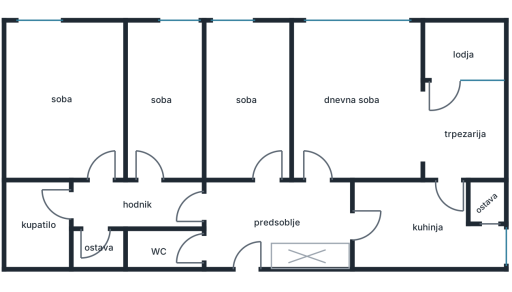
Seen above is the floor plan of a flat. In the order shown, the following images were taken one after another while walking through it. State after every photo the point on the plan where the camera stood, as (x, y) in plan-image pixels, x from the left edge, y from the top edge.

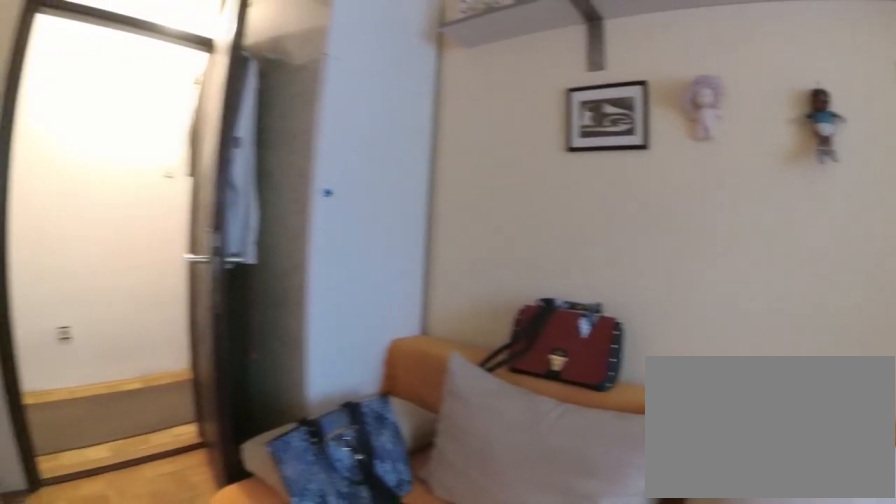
(171, 74)
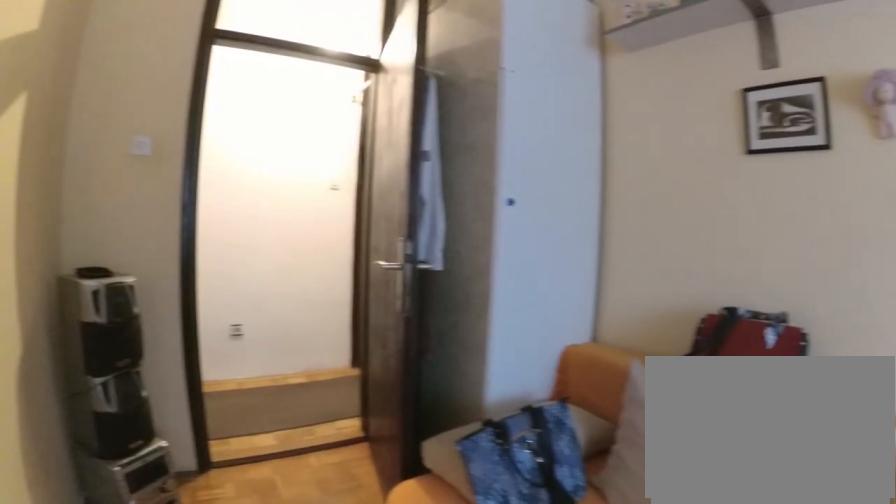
(163, 75)
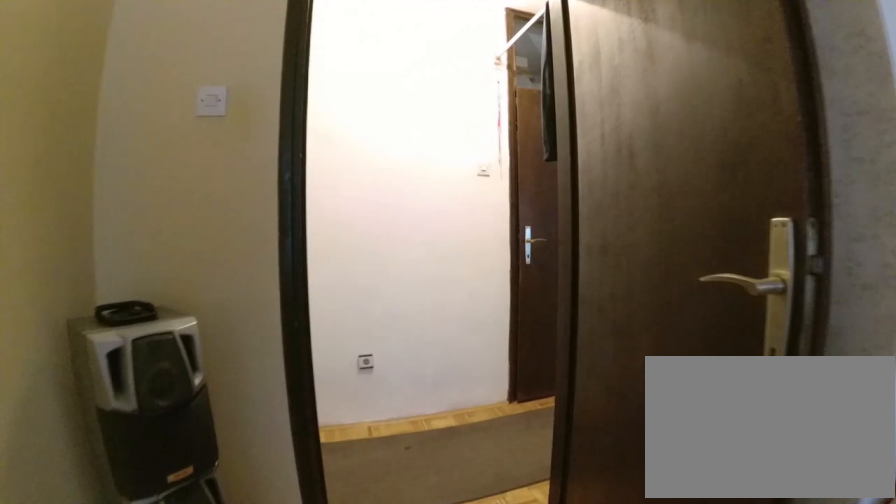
(158, 113)
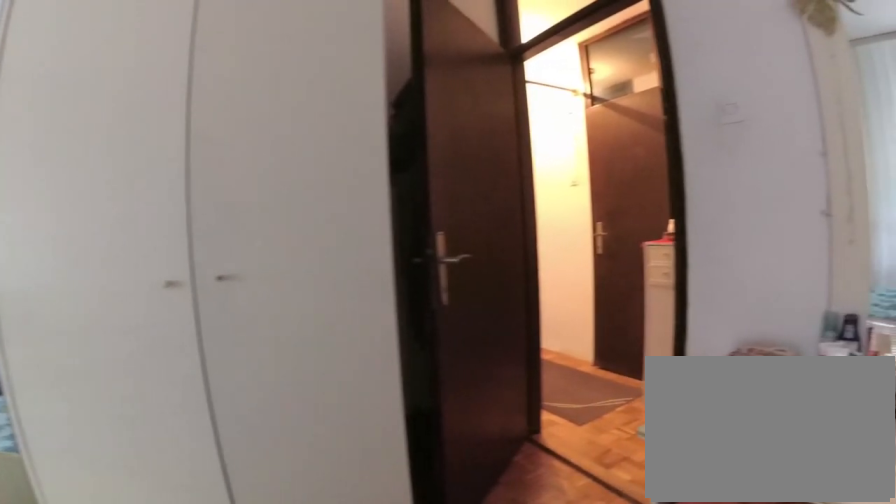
(40, 113)
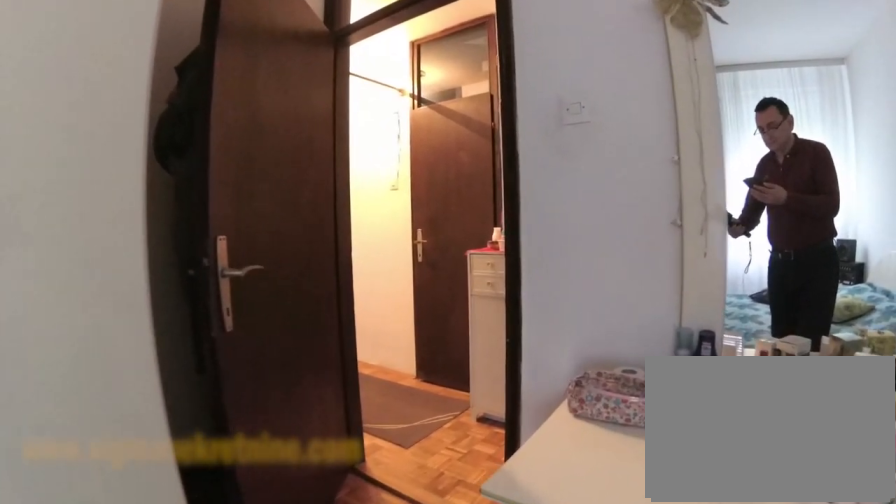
(50, 118)
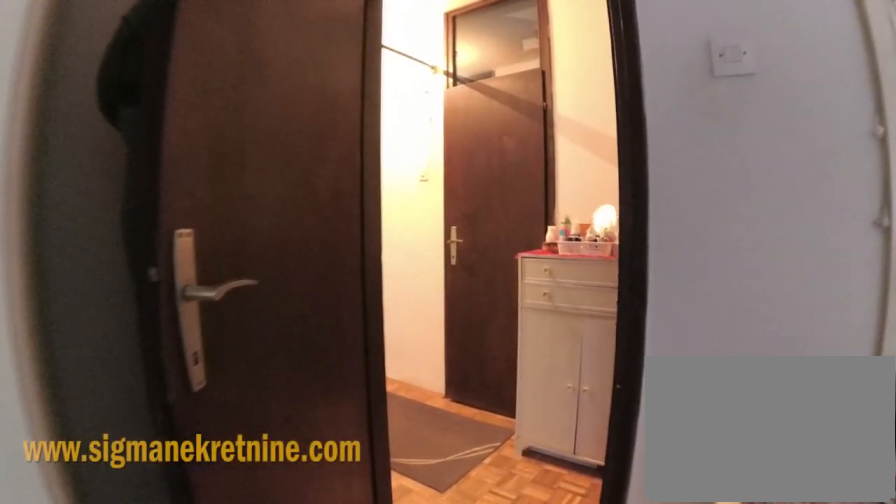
(65, 136)
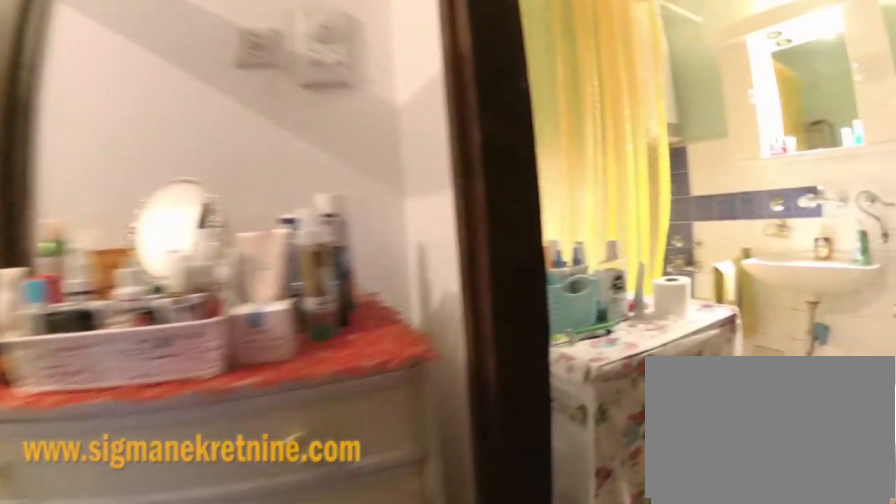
(92, 187)
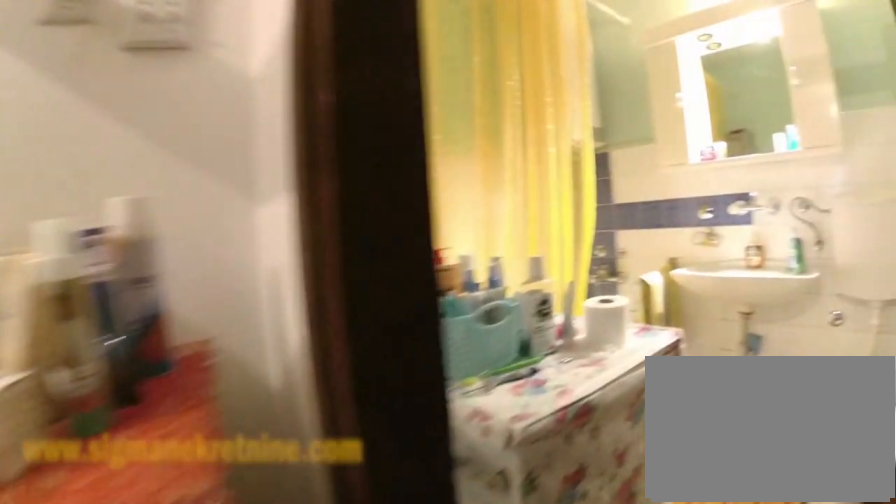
(90, 188)
